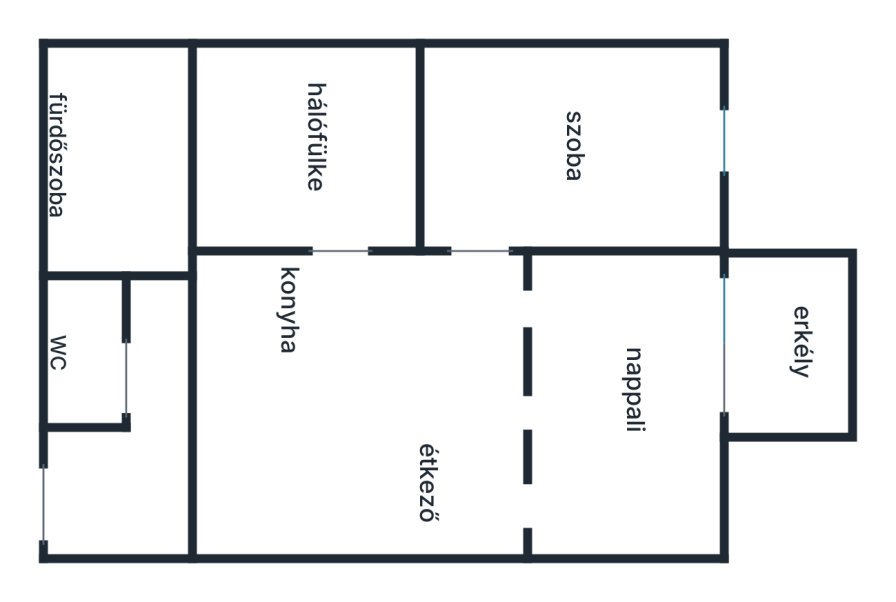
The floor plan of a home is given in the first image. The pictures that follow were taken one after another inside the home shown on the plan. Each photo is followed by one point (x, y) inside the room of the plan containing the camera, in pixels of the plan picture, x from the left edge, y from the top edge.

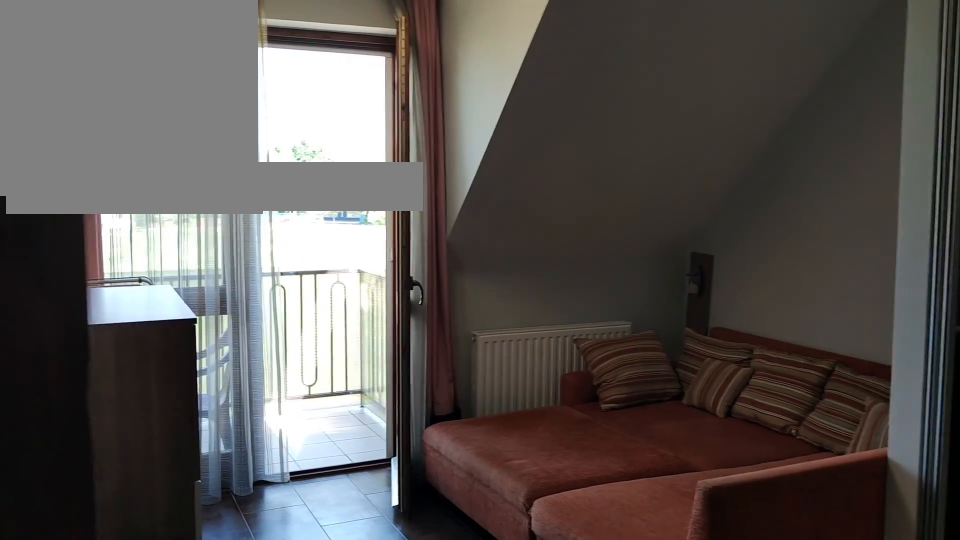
(638, 416)
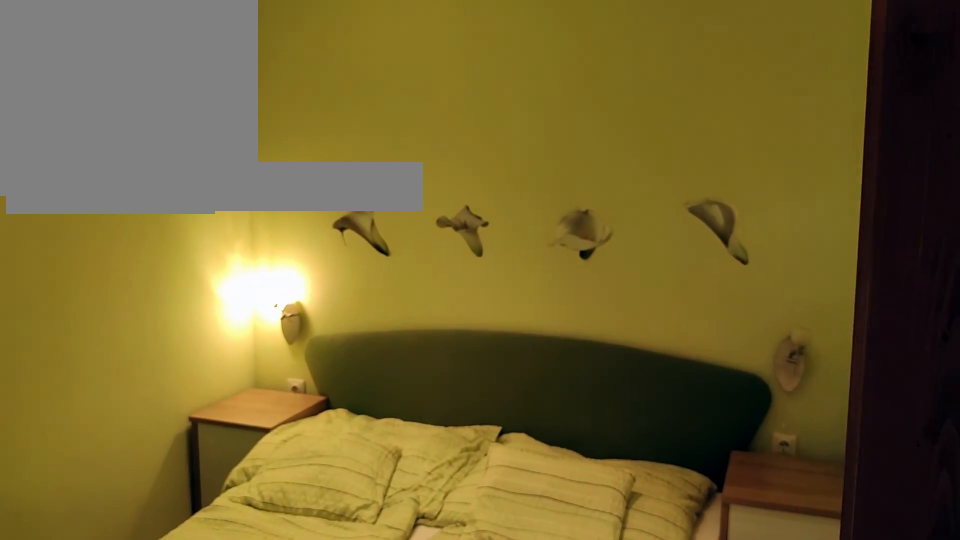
(293, 134)
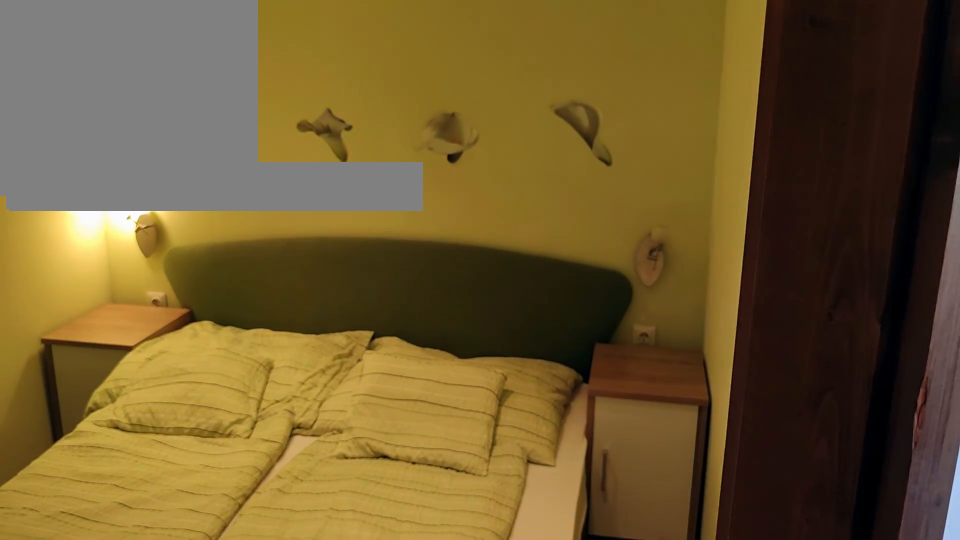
(294, 134)
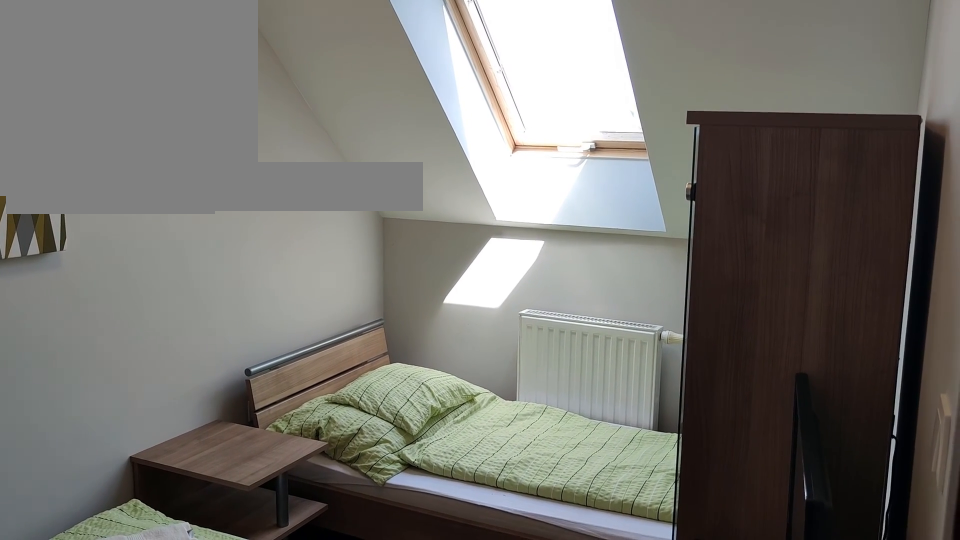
(574, 133)
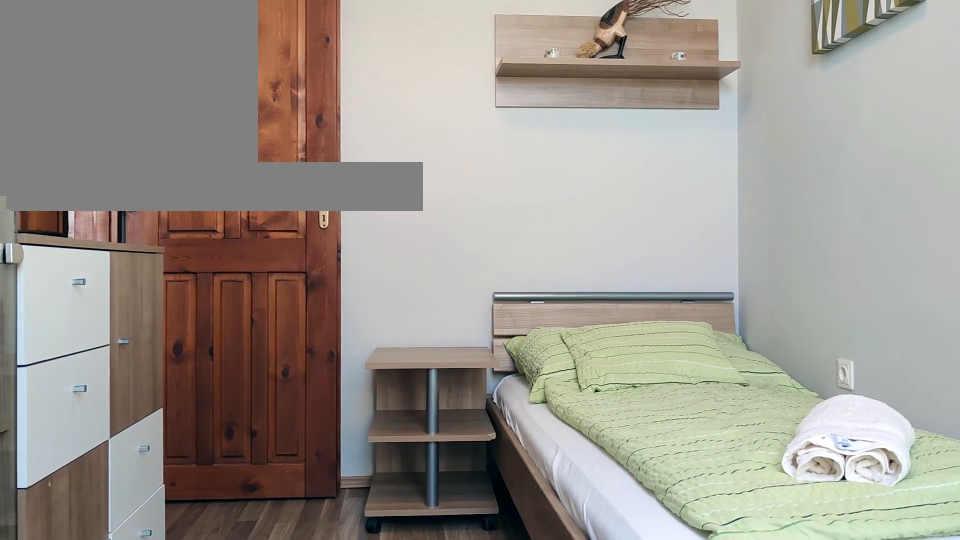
(574, 133)
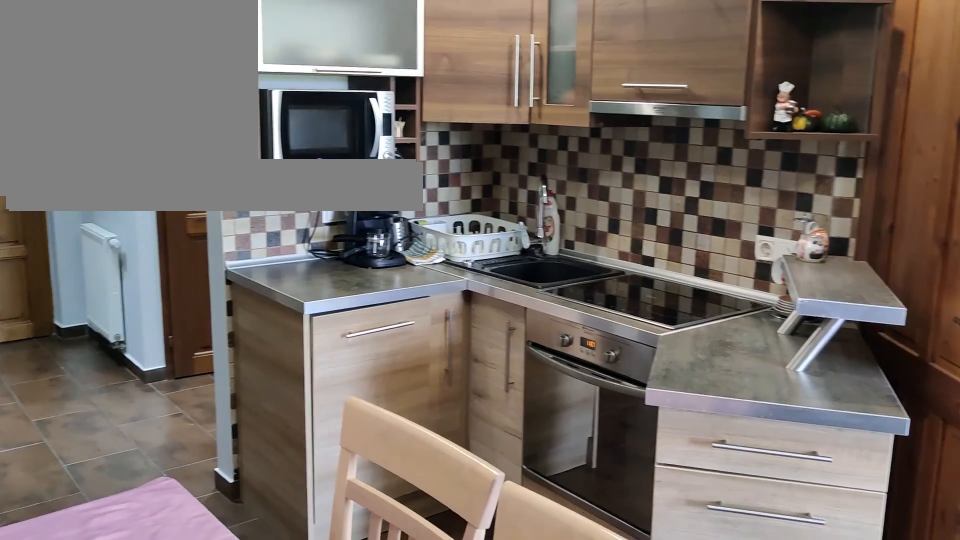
(351, 417)
